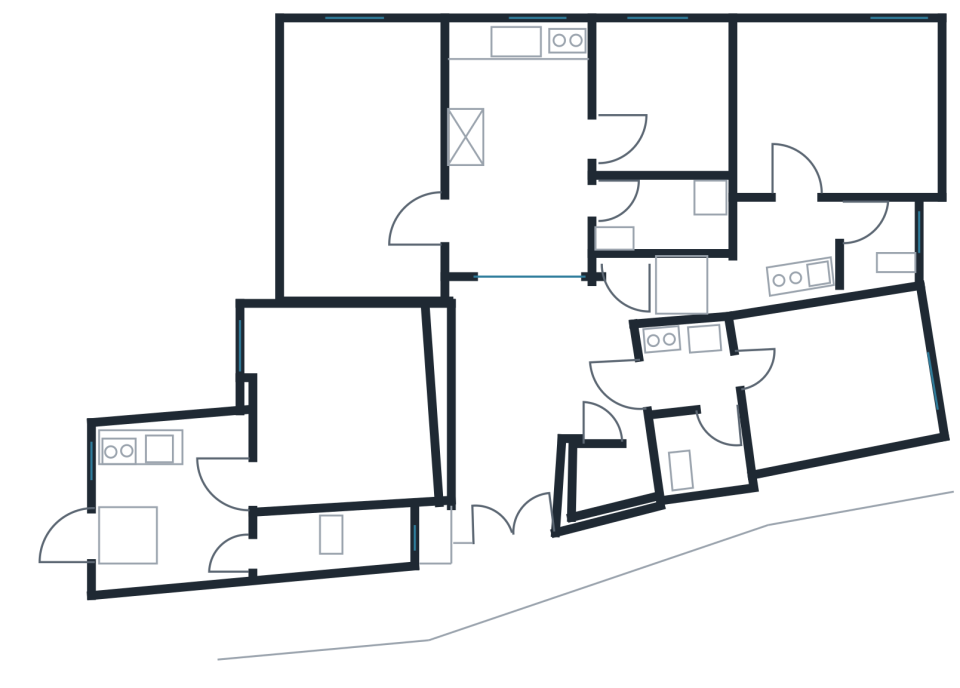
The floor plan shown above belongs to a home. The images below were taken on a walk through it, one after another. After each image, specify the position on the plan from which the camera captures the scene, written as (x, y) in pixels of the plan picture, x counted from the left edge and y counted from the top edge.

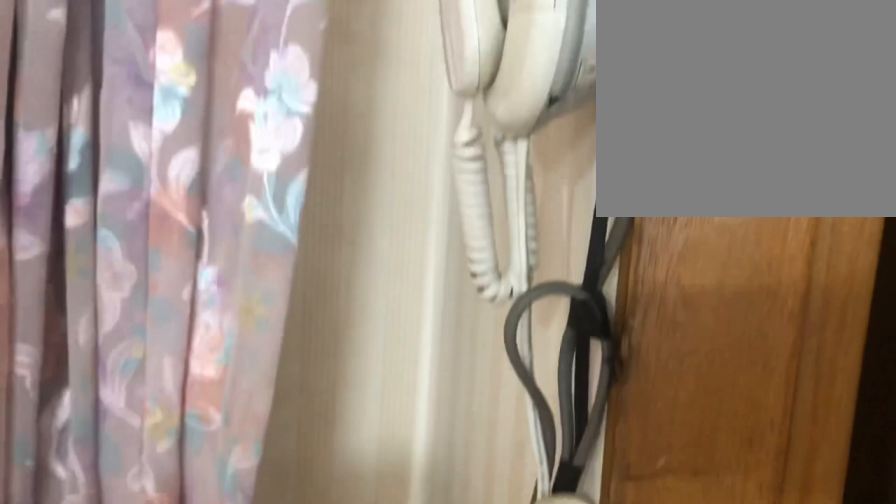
(506, 213)
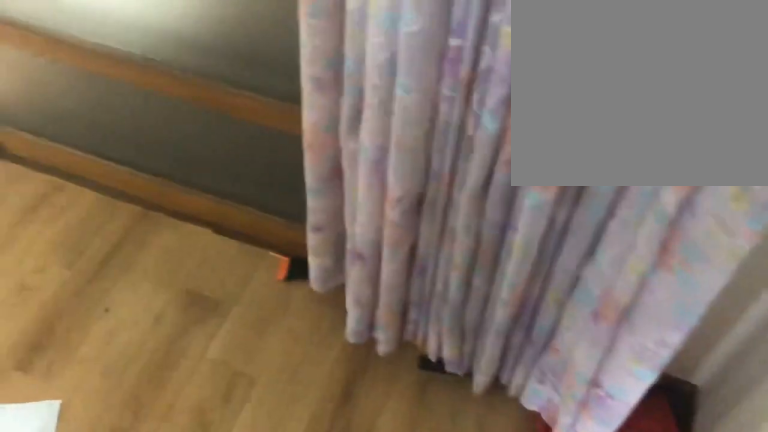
(522, 207)
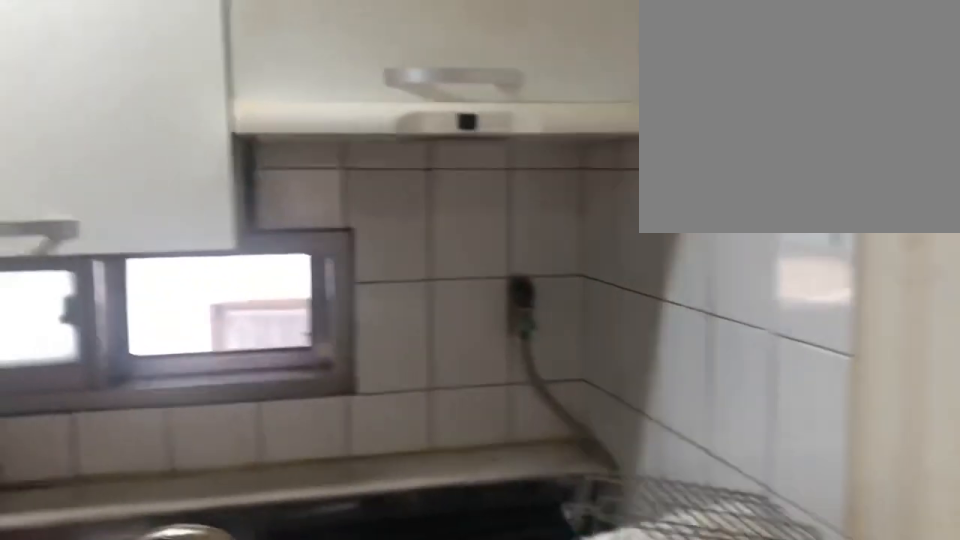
(543, 129)
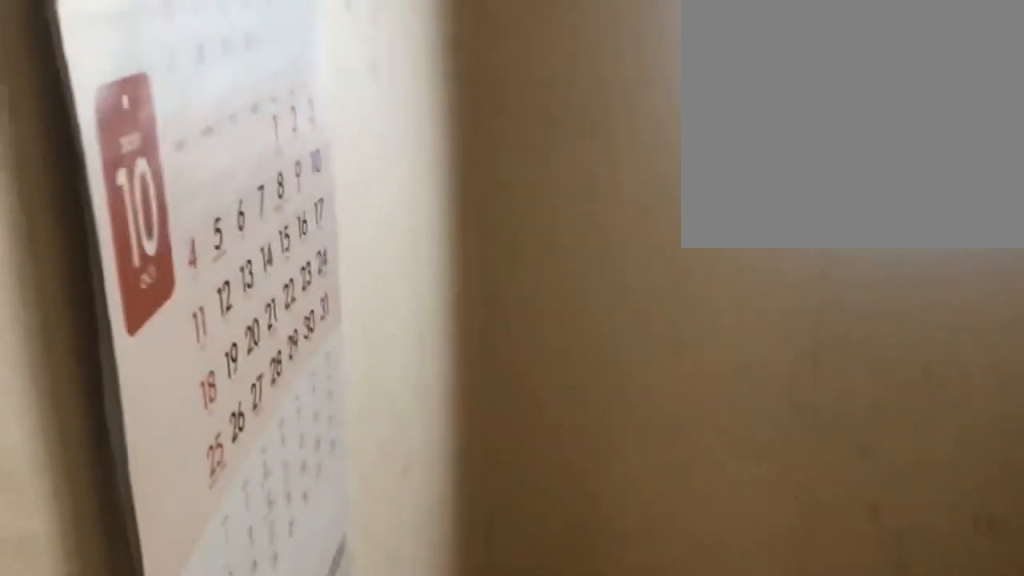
(649, 118)
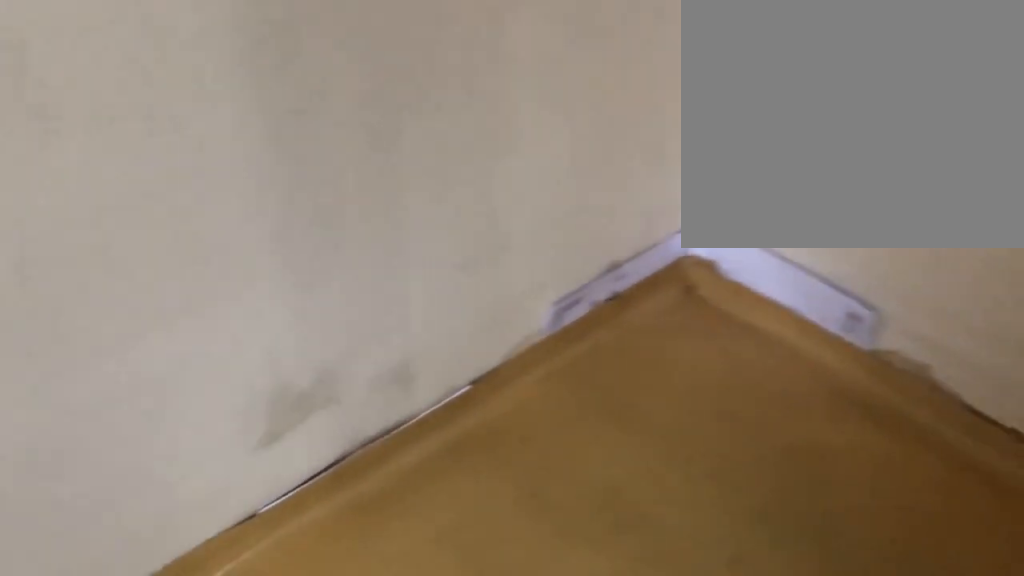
(656, 103)
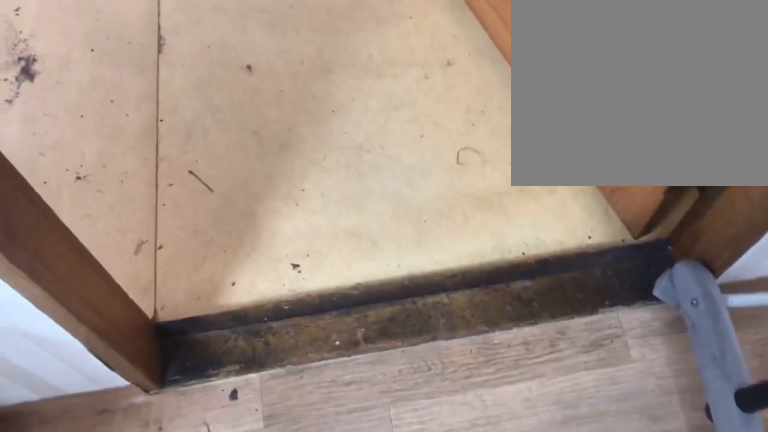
(552, 159)
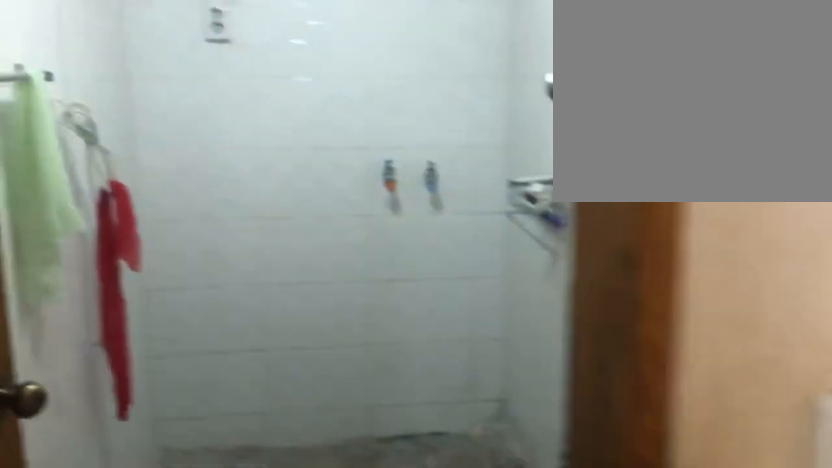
(551, 210)
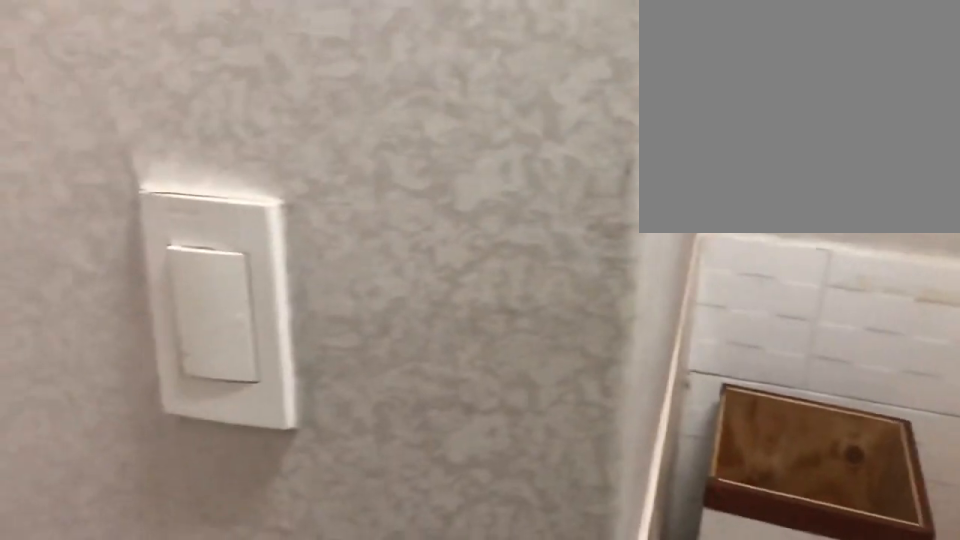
(772, 271)
